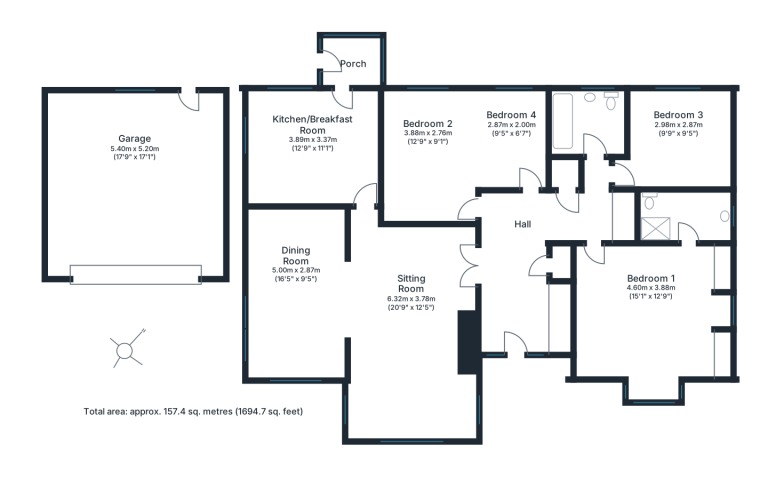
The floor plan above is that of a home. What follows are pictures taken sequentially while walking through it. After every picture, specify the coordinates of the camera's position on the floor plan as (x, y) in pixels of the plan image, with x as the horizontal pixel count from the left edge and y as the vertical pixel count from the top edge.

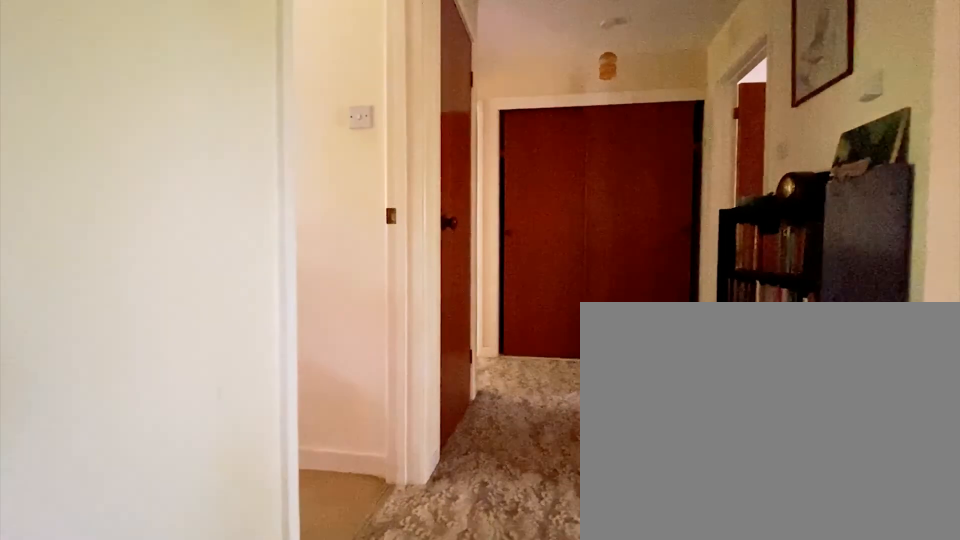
(494, 209)
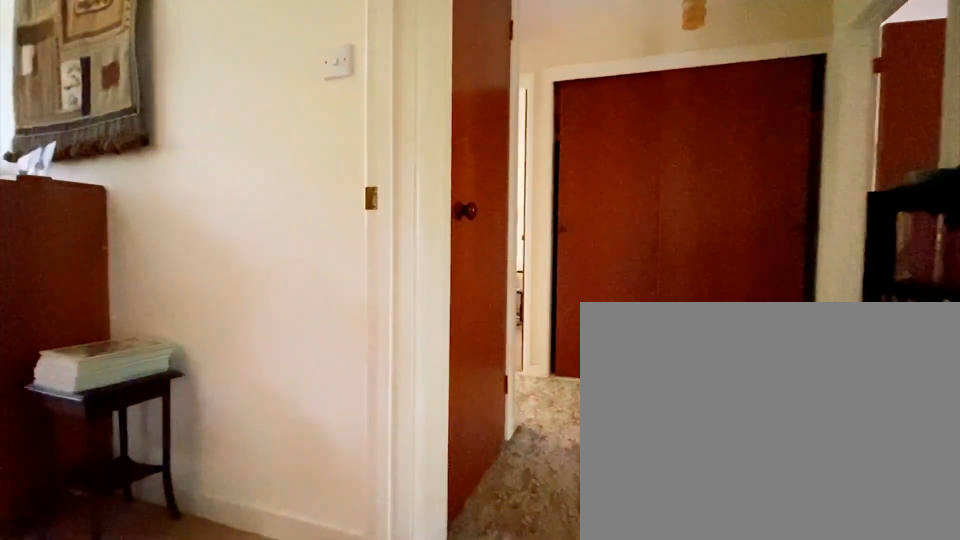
(507, 208)
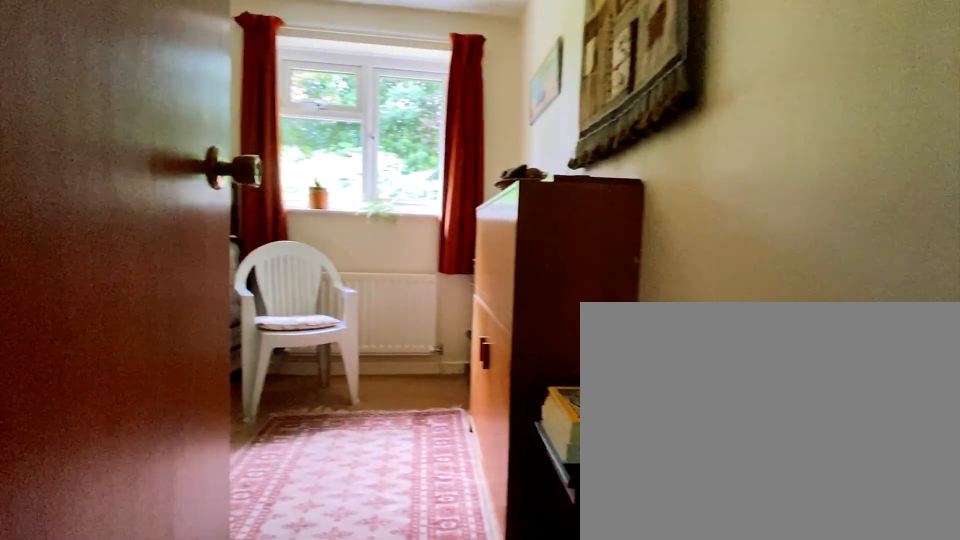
(525, 193)
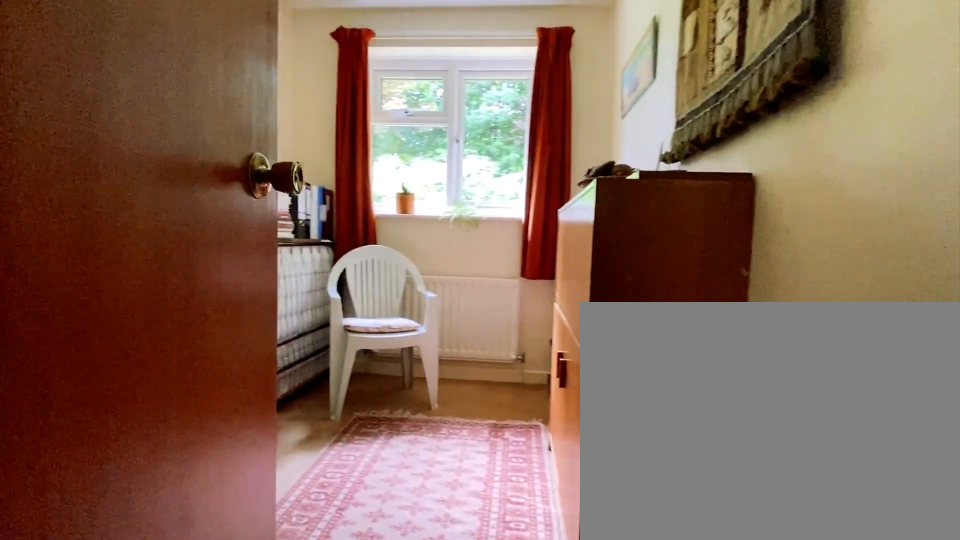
(521, 185)
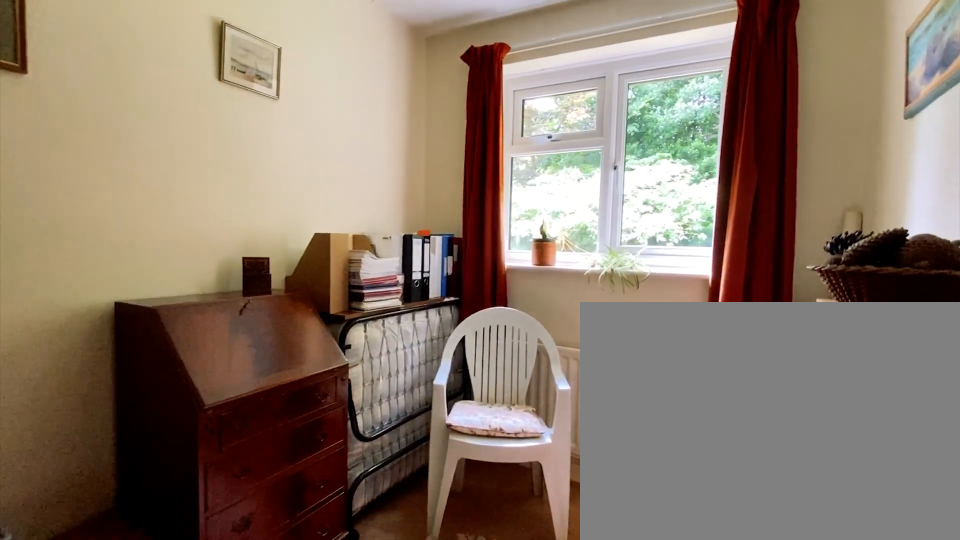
(511, 153)
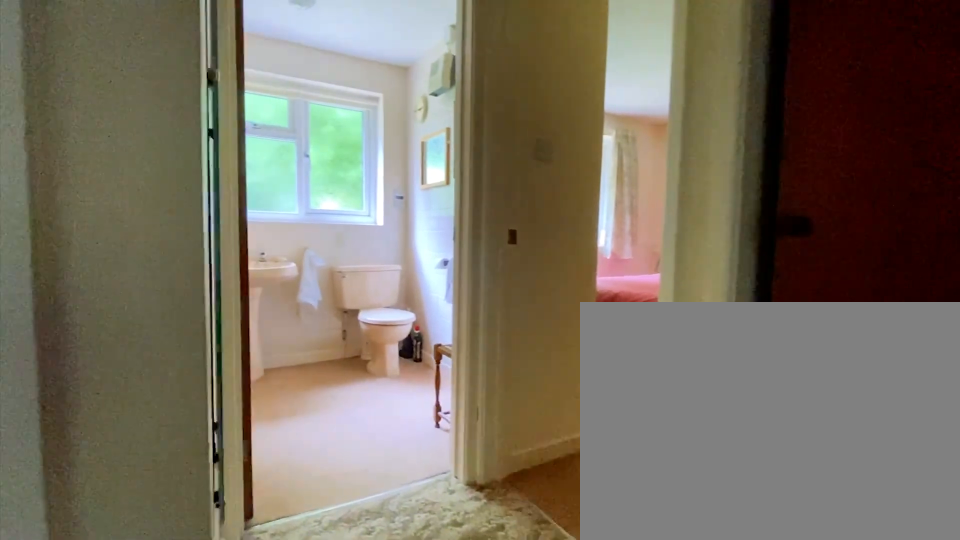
(596, 205)
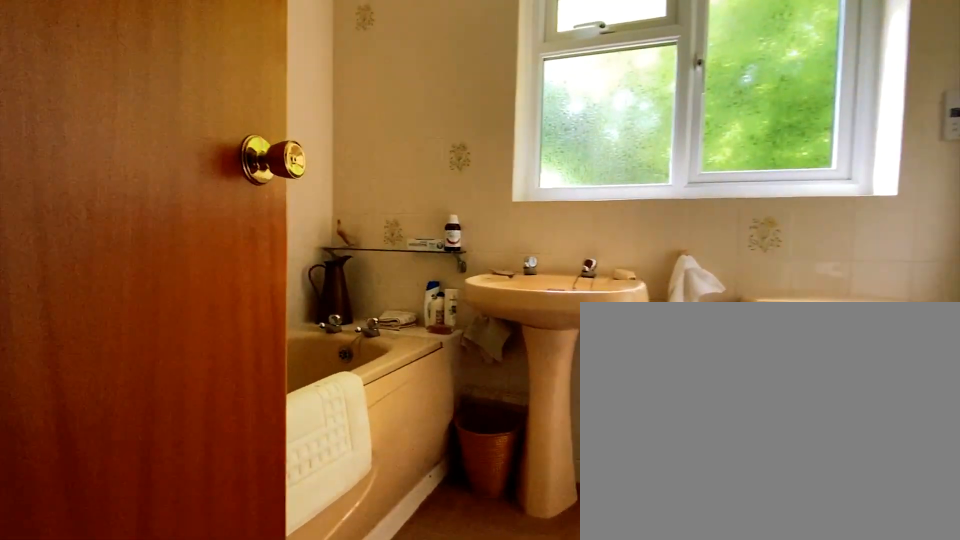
(596, 143)
